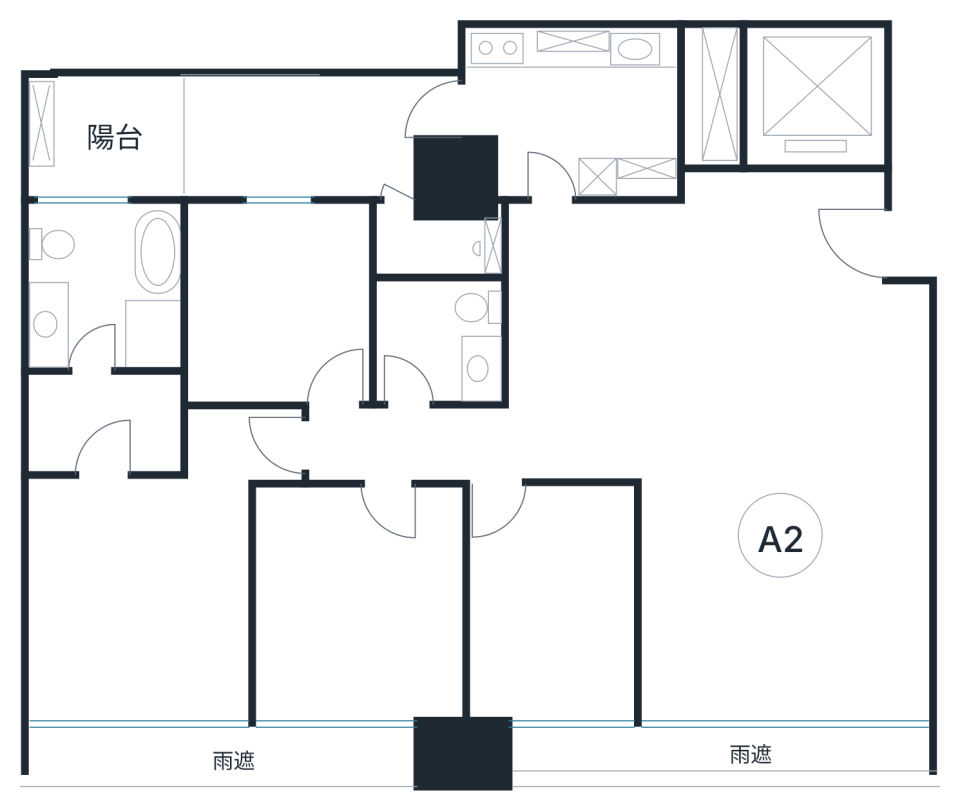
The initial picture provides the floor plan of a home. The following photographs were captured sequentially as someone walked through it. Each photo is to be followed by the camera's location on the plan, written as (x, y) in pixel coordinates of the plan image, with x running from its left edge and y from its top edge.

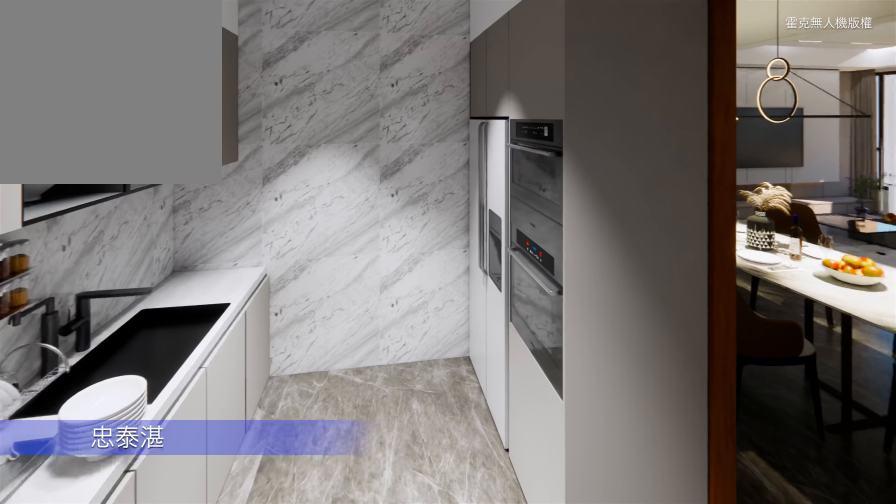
(537, 153)
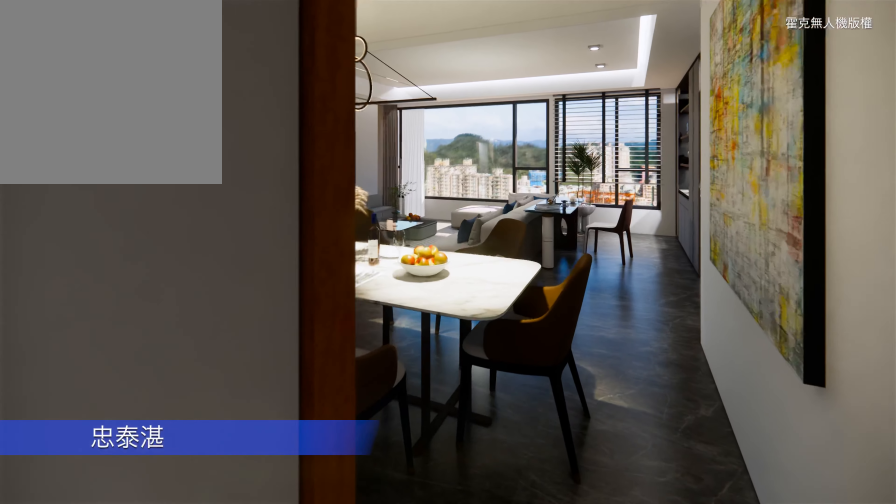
(586, 250)
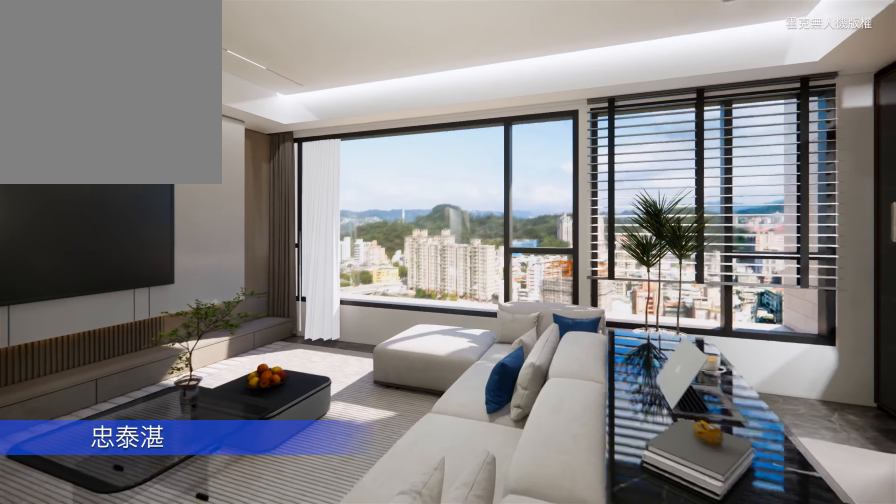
(690, 497)
